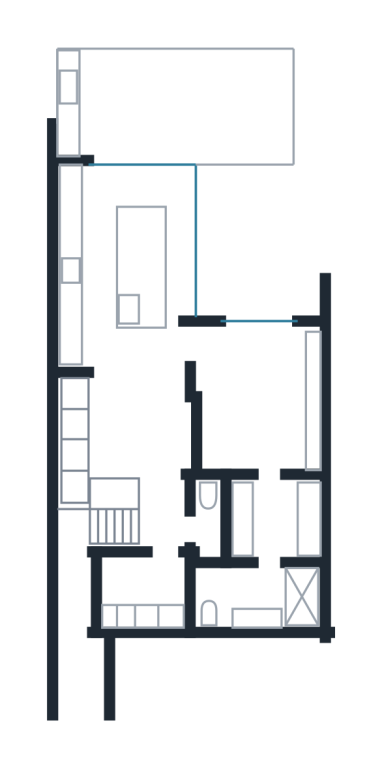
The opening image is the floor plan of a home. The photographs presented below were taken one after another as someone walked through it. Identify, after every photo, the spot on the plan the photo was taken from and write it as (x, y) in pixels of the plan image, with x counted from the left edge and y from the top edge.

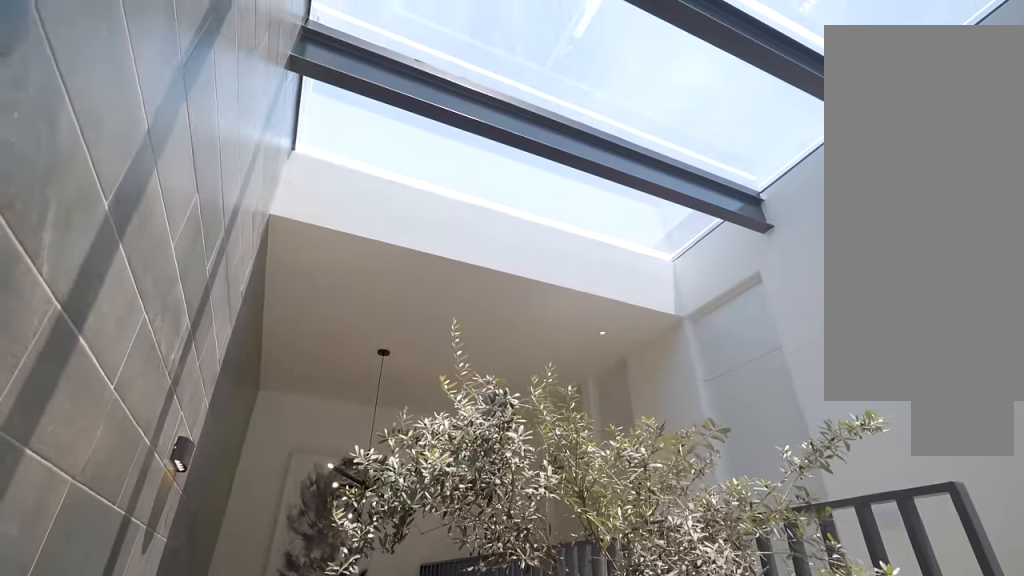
(75, 608)
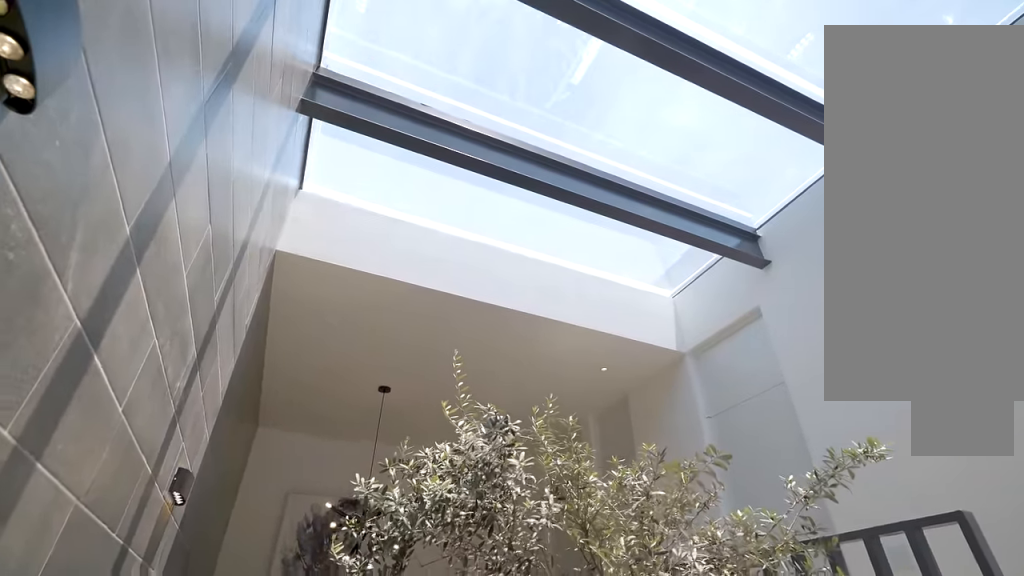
(74, 609)
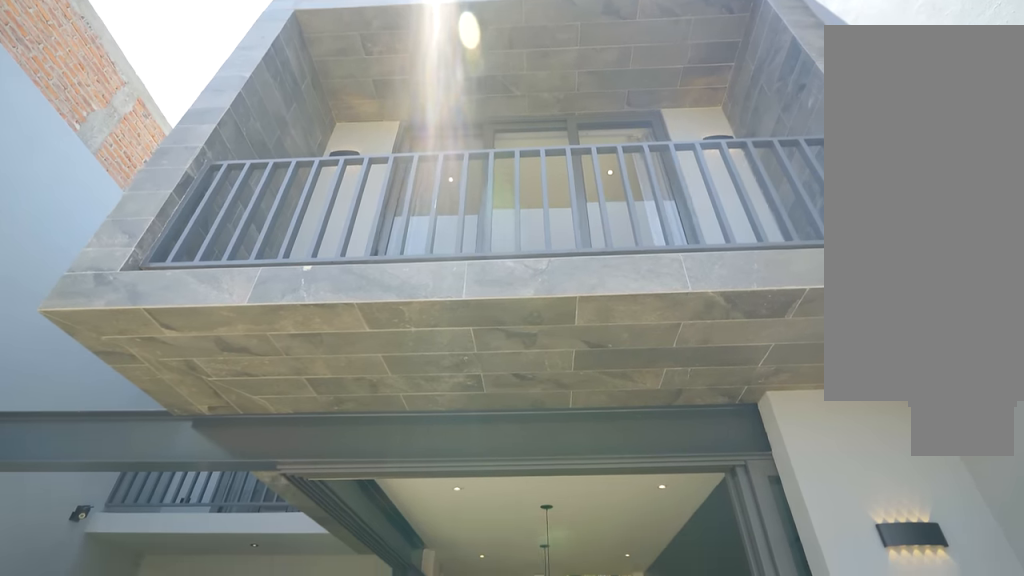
(143, 113)
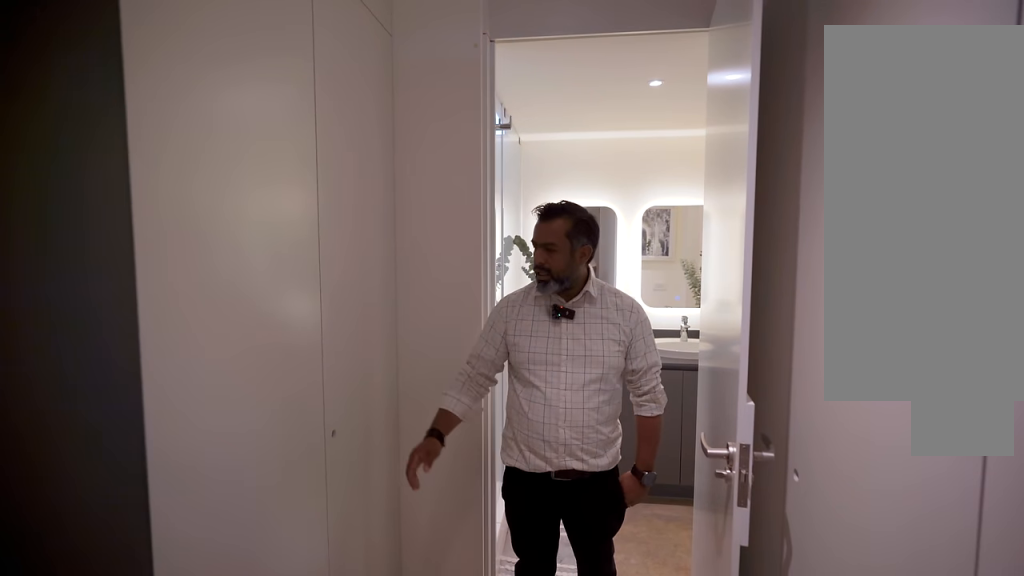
(268, 493)
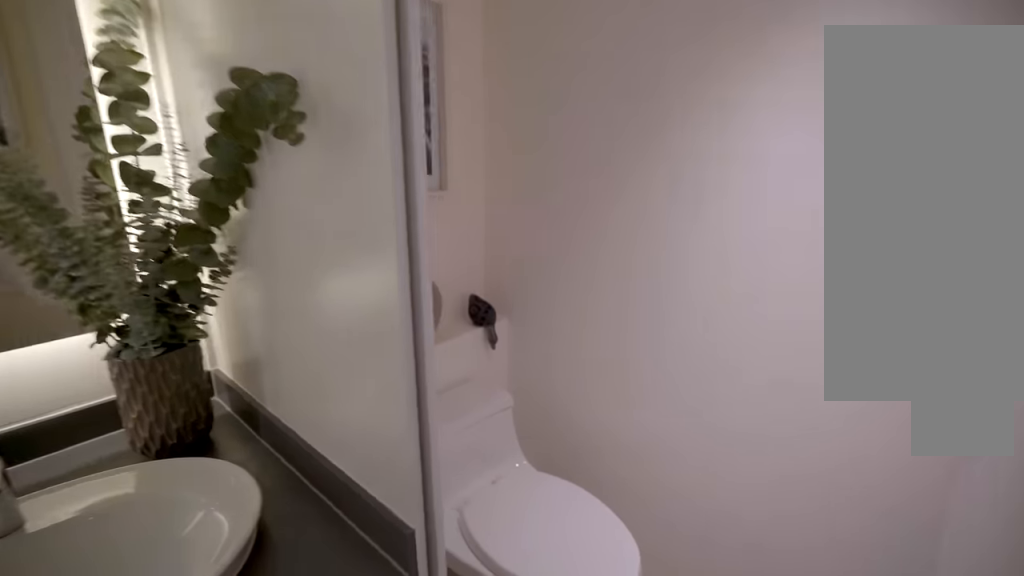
(263, 580)
